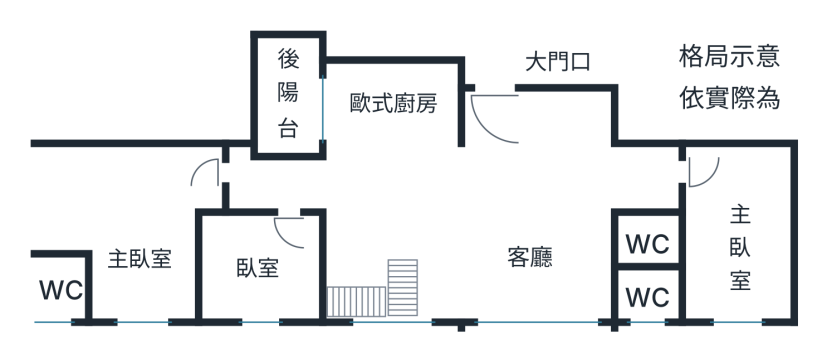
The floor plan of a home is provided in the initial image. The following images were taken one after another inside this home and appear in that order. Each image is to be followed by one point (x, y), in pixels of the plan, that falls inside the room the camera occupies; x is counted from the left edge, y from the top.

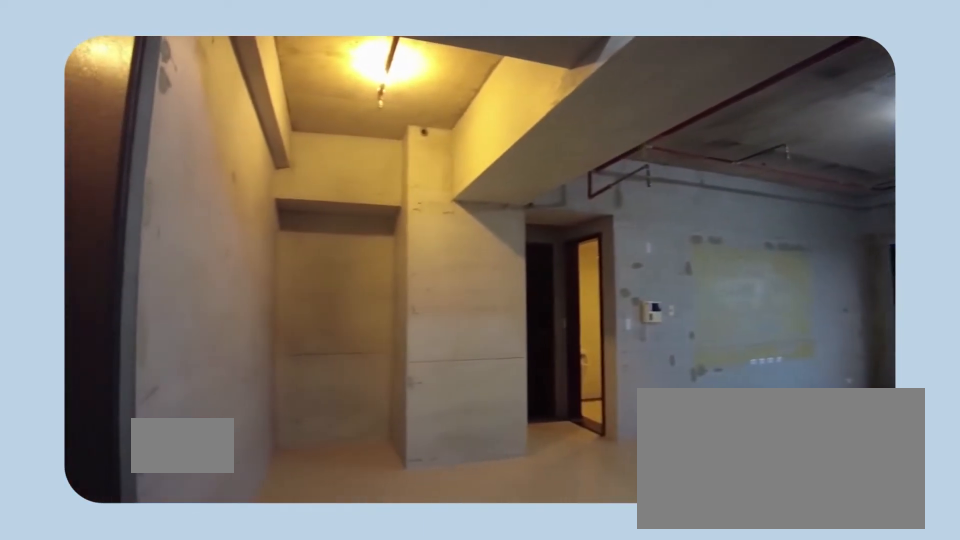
(538, 130)
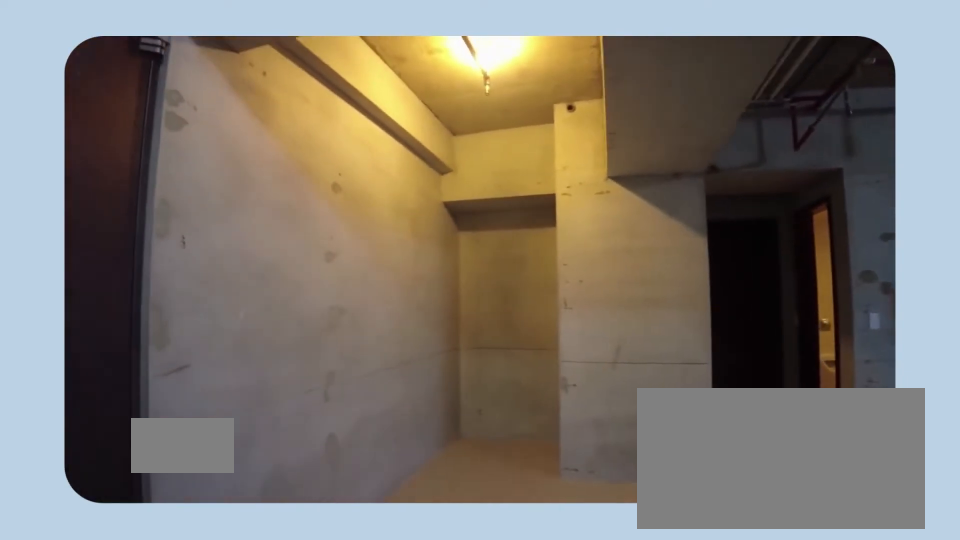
(538, 130)
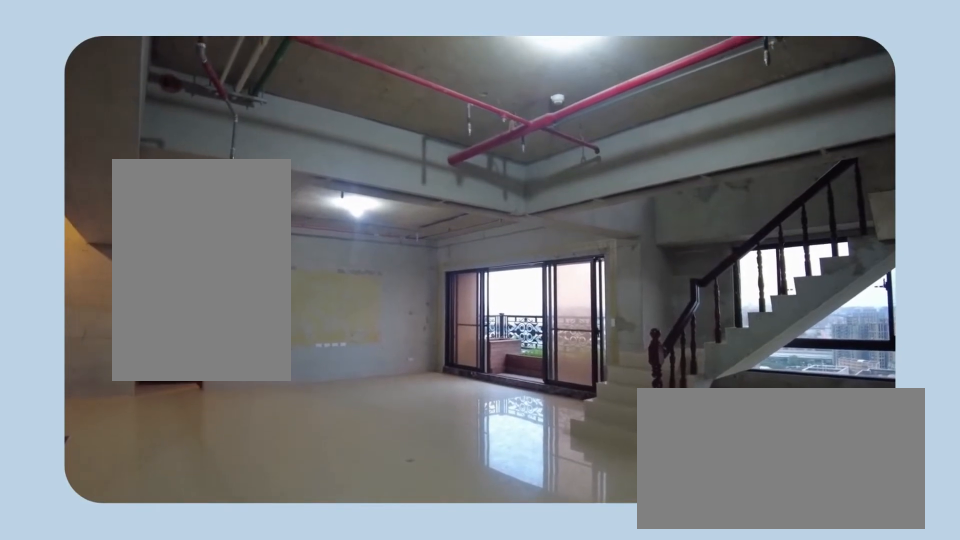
(532, 209)
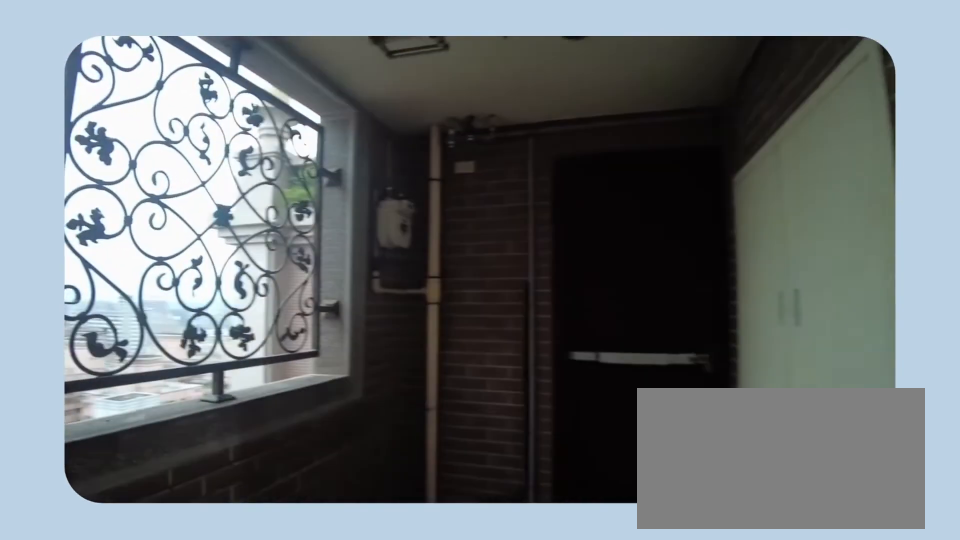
(282, 100)
